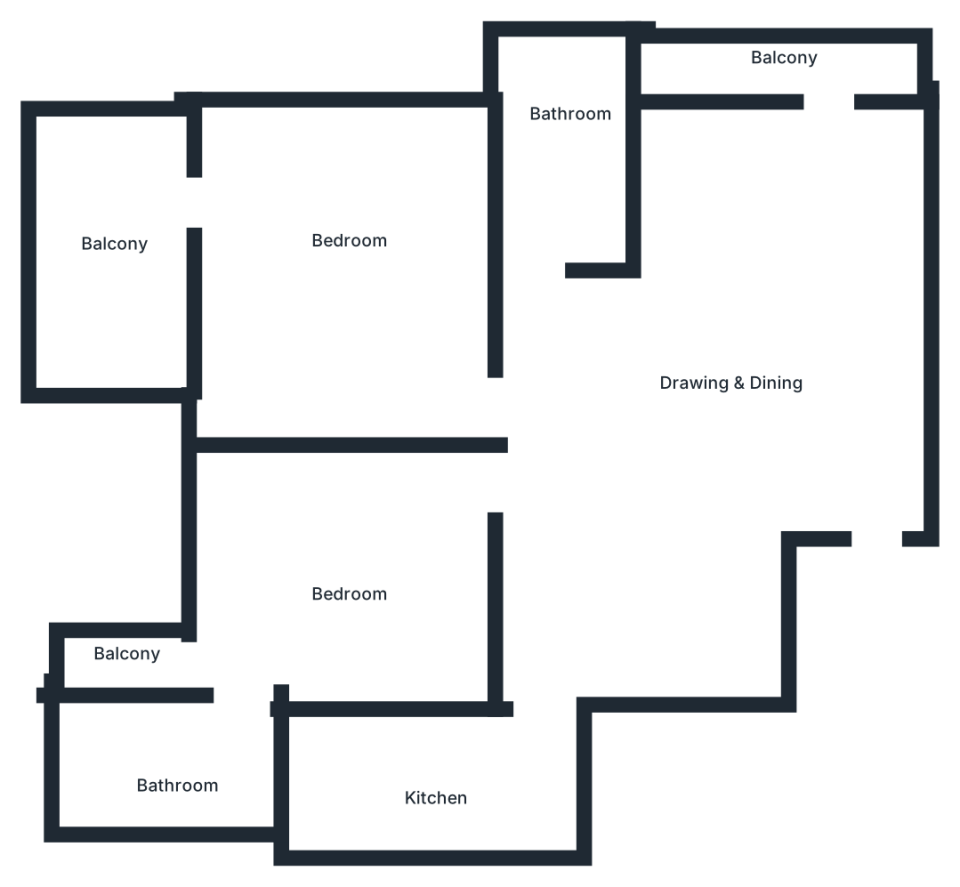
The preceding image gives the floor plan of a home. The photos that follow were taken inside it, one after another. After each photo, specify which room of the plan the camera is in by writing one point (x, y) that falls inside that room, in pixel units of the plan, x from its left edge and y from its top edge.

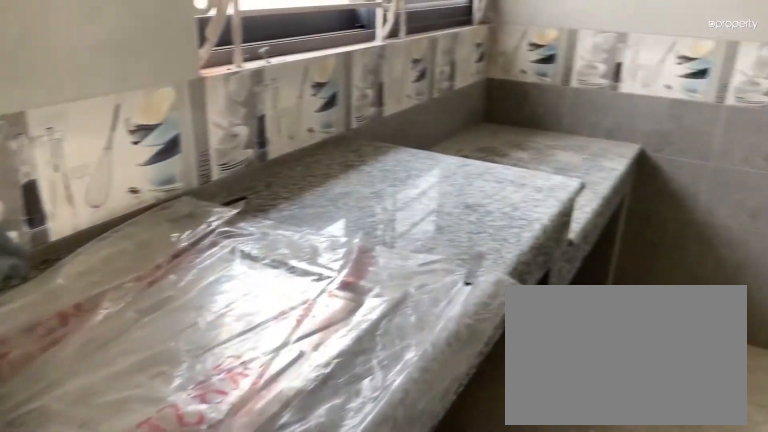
(455, 774)
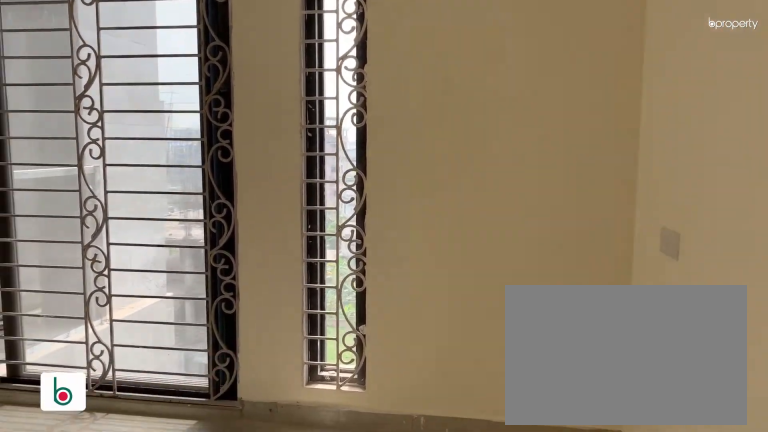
(354, 561)
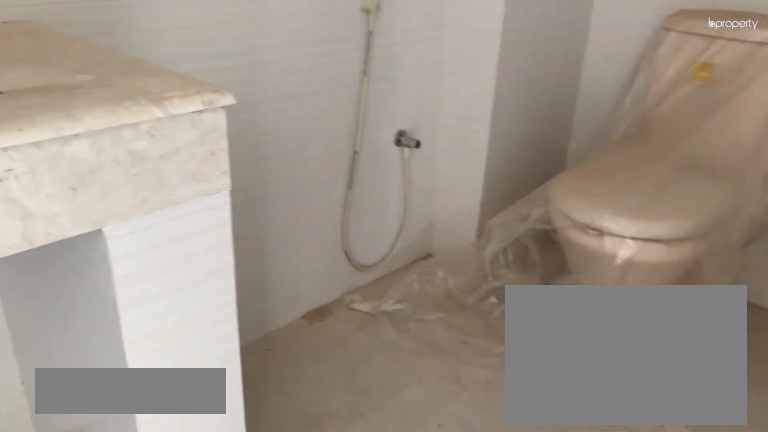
(172, 767)
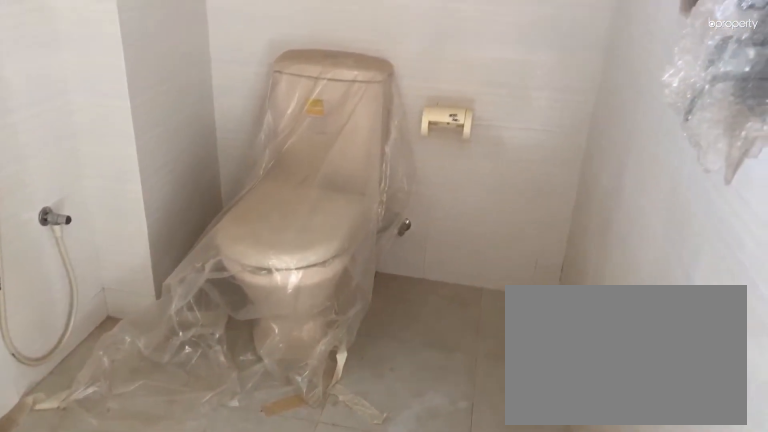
(172, 767)
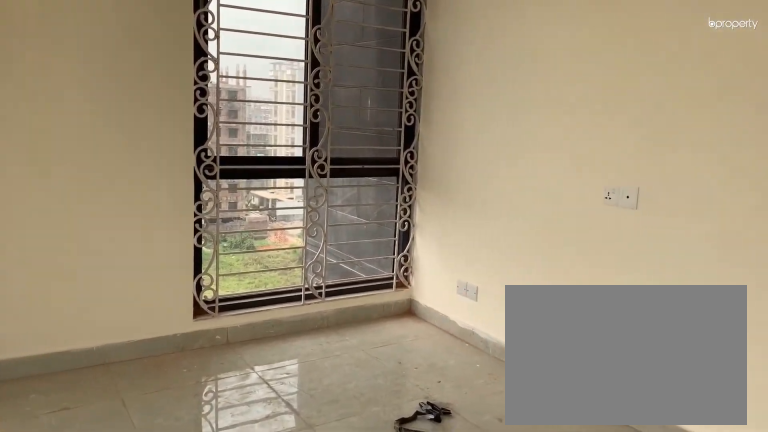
(348, 249)
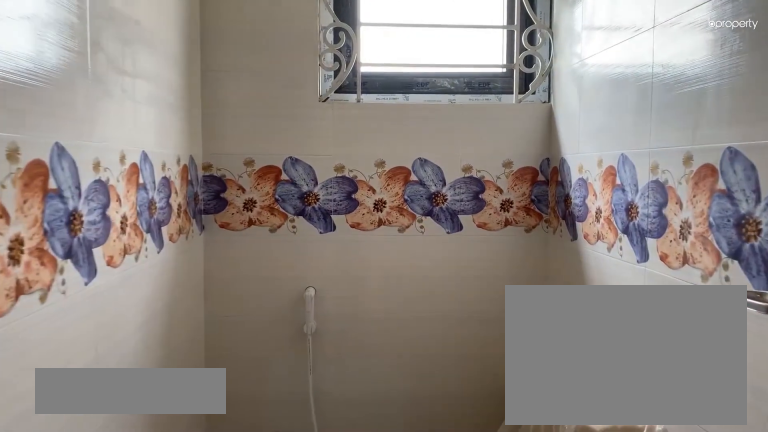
(561, 136)
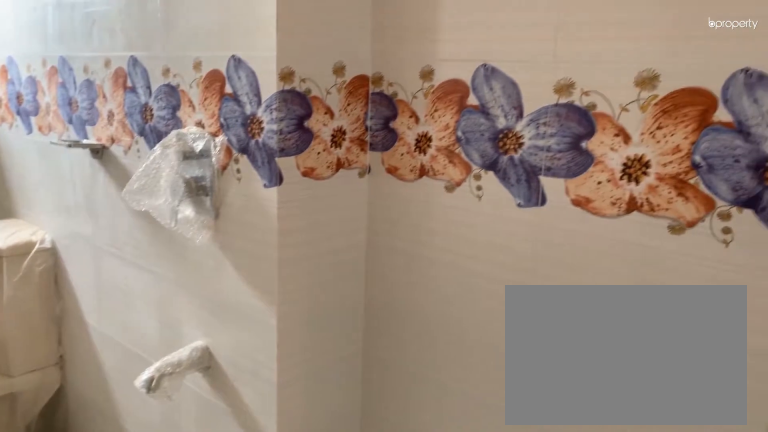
(561, 136)
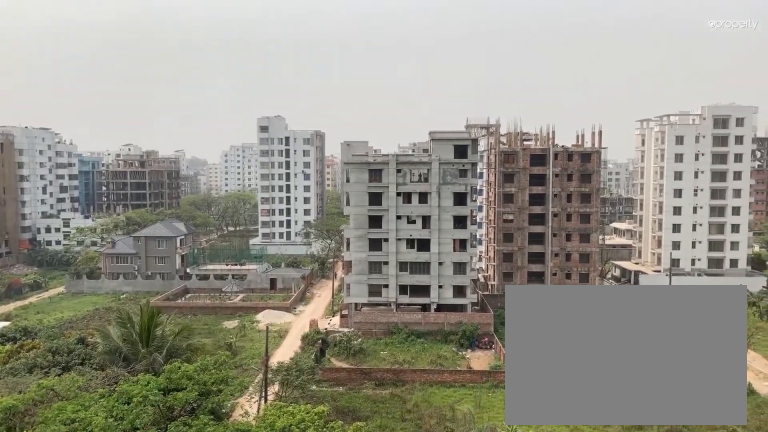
(786, 85)
